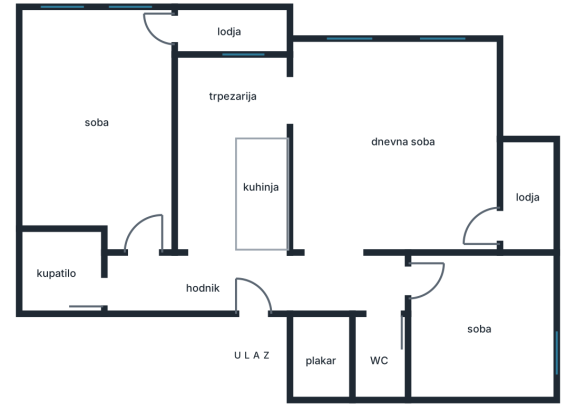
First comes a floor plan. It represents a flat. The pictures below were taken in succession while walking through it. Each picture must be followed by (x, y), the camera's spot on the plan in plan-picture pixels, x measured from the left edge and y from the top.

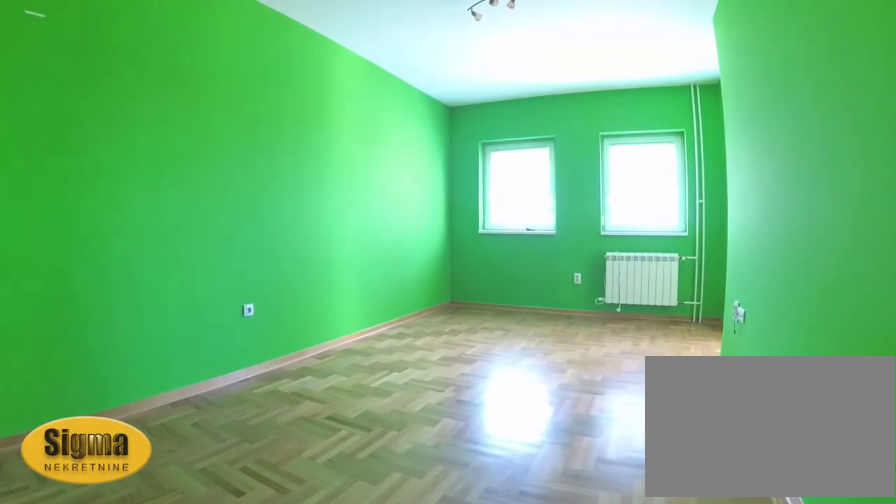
(147, 252)
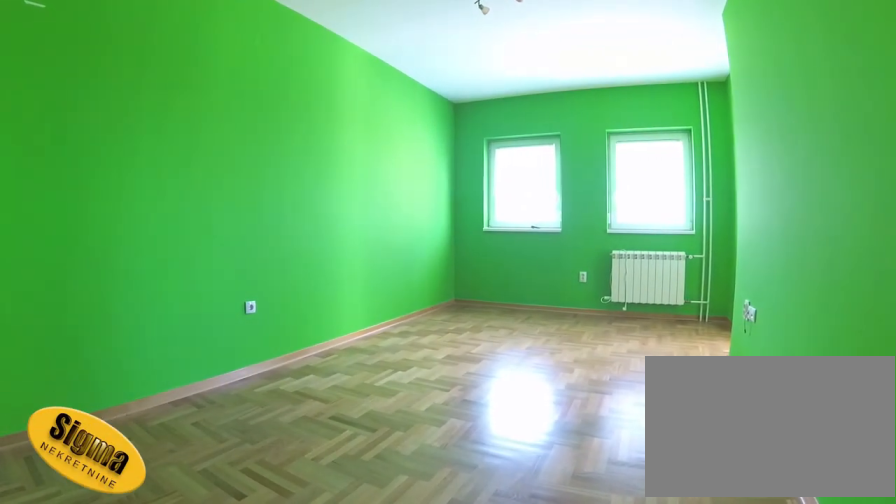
(147, 246)
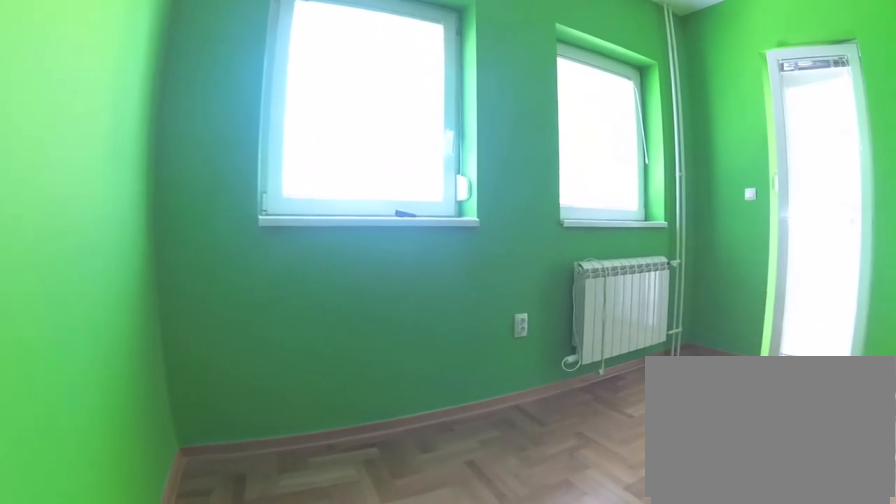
(56, 96)
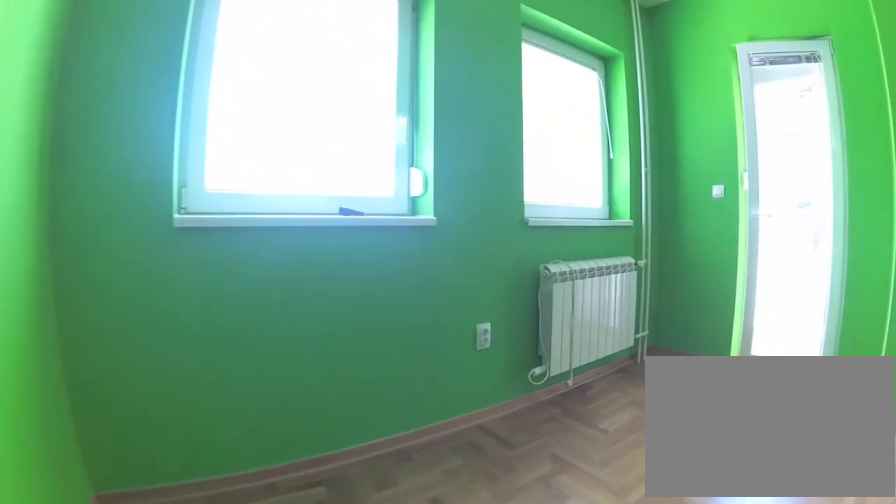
(56, 84)
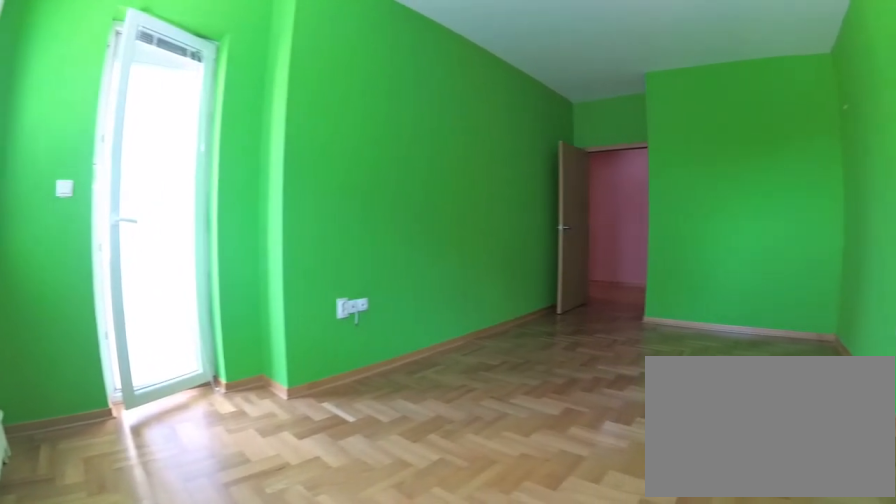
(47, 25)
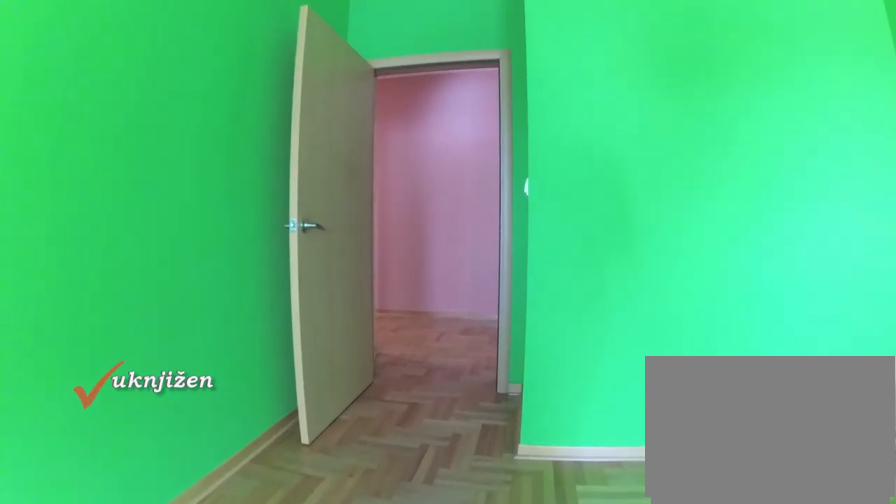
(107, 150)
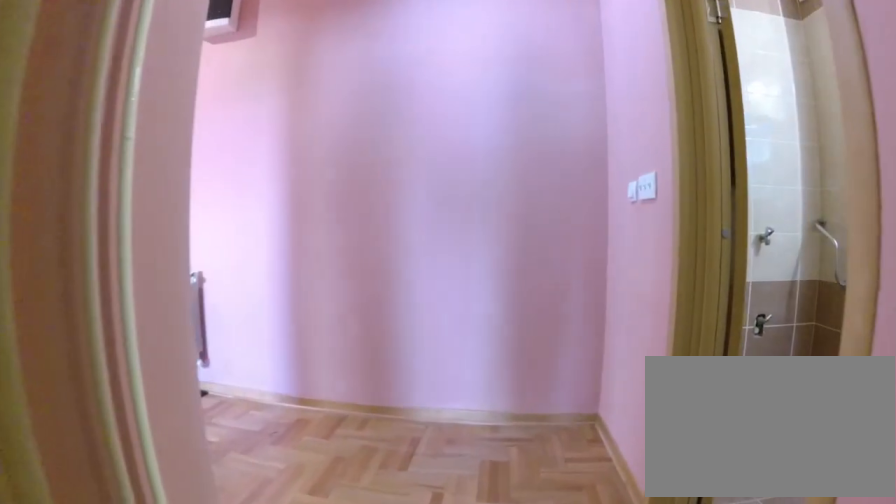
(143, 227)
